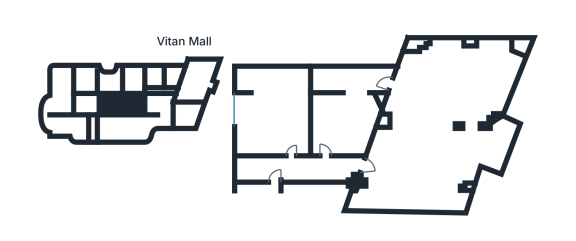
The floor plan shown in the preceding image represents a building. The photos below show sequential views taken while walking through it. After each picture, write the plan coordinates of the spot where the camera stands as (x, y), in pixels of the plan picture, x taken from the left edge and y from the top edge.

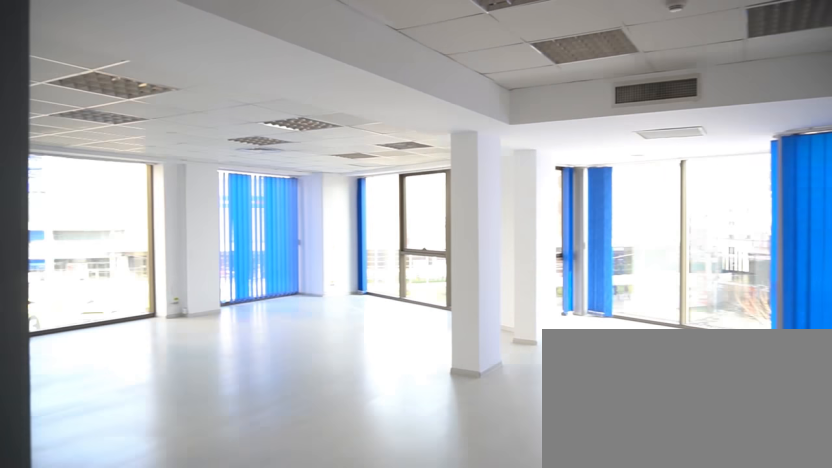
(370, 176)
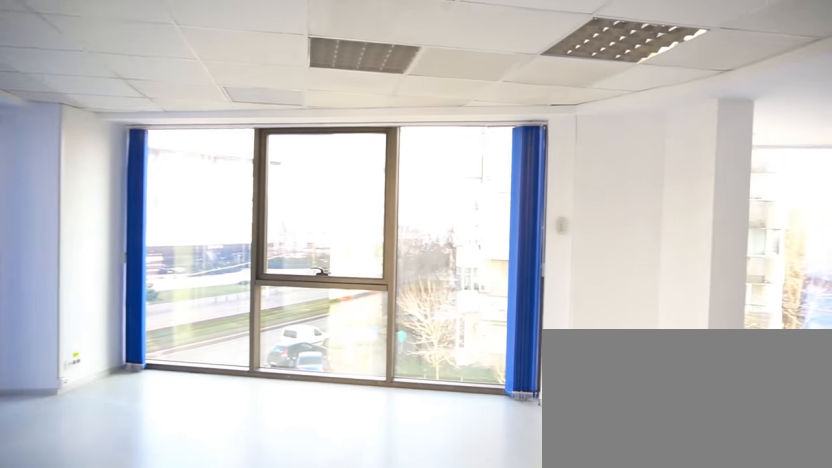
(450, 82)
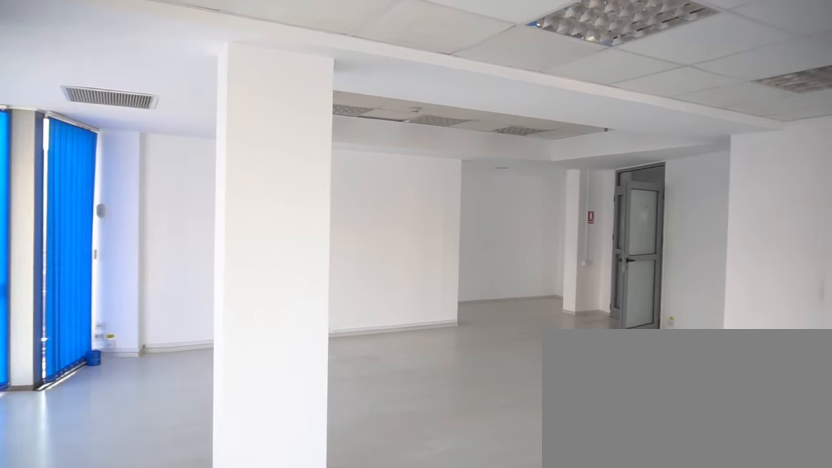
(488, 84)
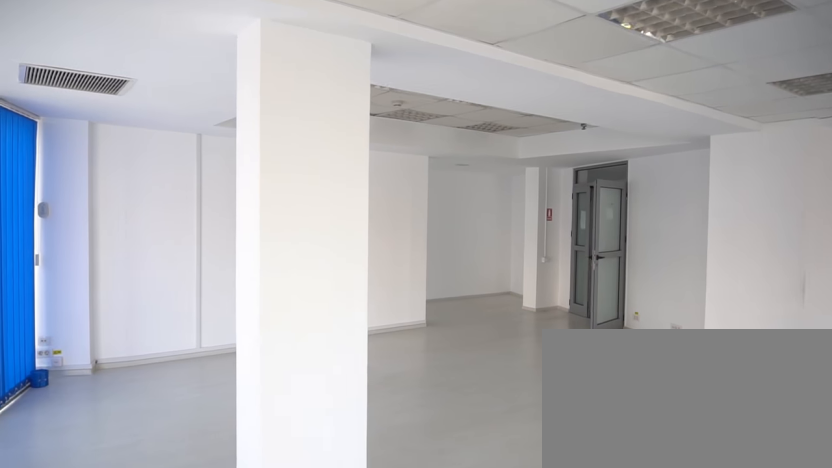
(492, 87)
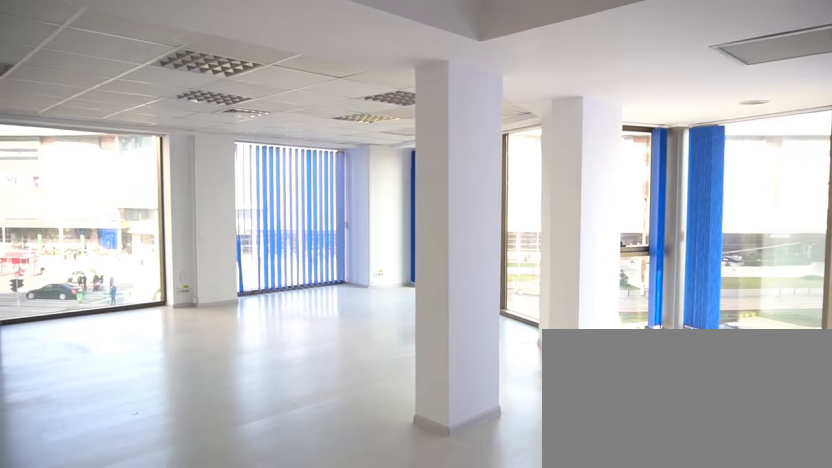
(419, 183)
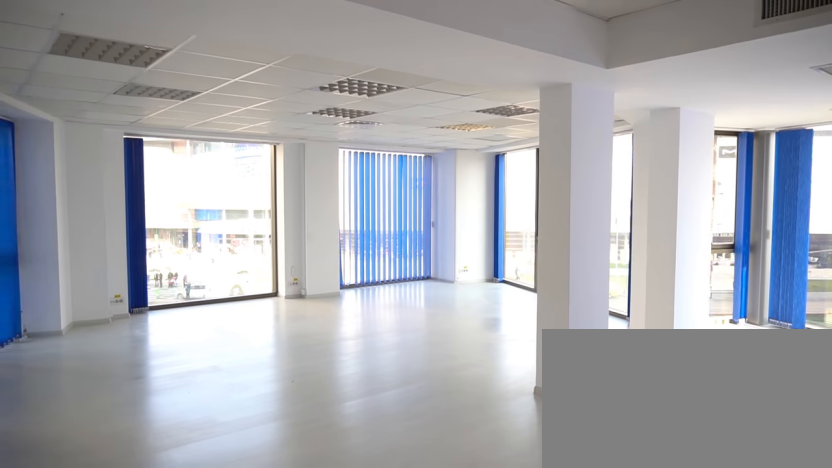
(388, 180)
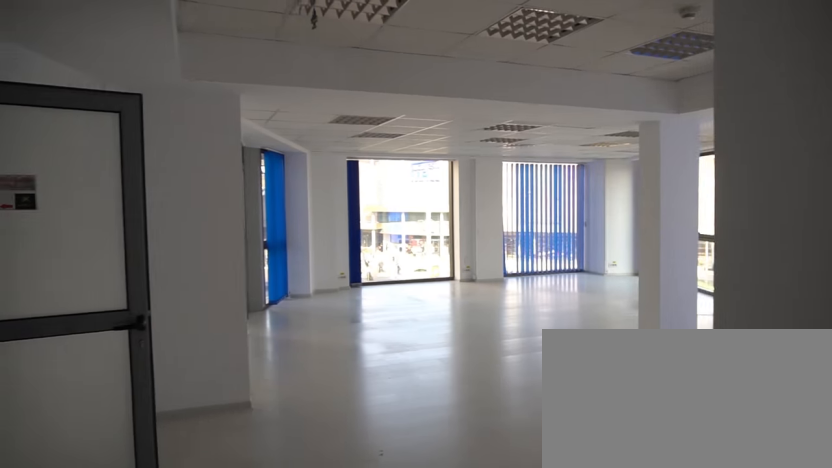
(367, 197)
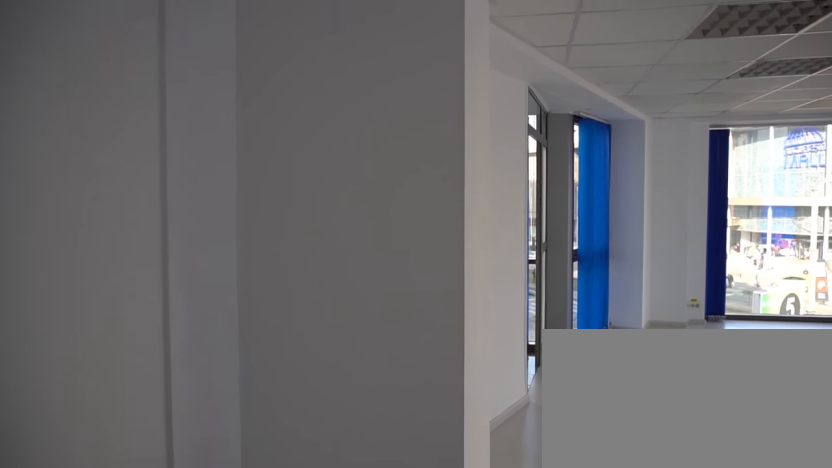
(385, 146)
